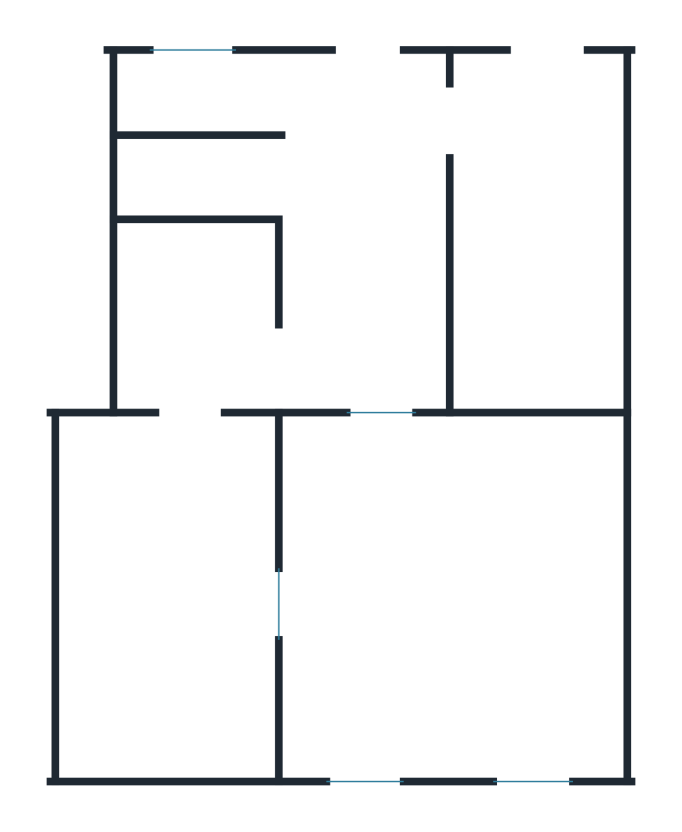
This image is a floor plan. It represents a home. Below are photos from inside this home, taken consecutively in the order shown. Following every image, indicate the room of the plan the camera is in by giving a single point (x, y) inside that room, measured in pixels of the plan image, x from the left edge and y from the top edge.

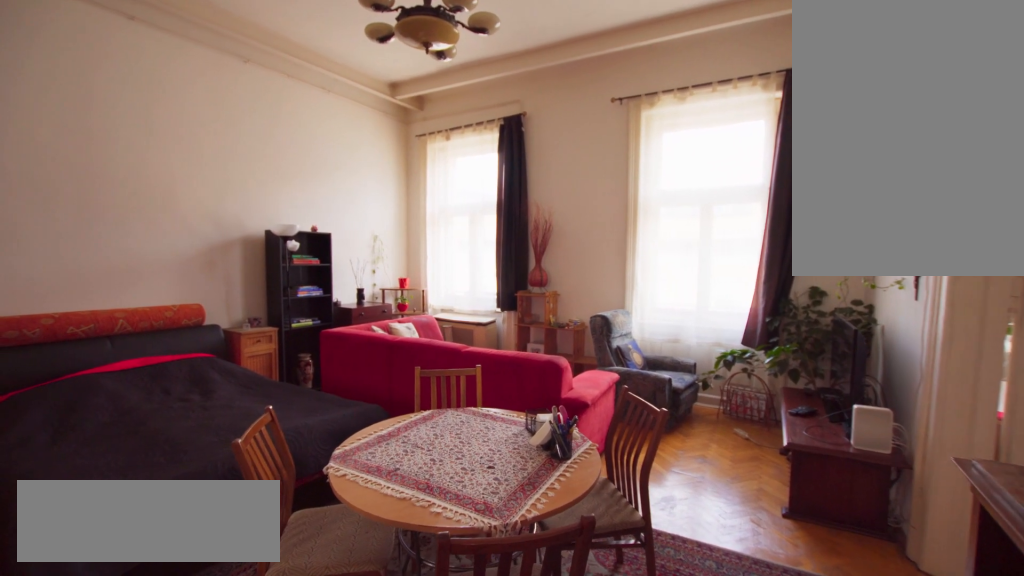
(449, 594)
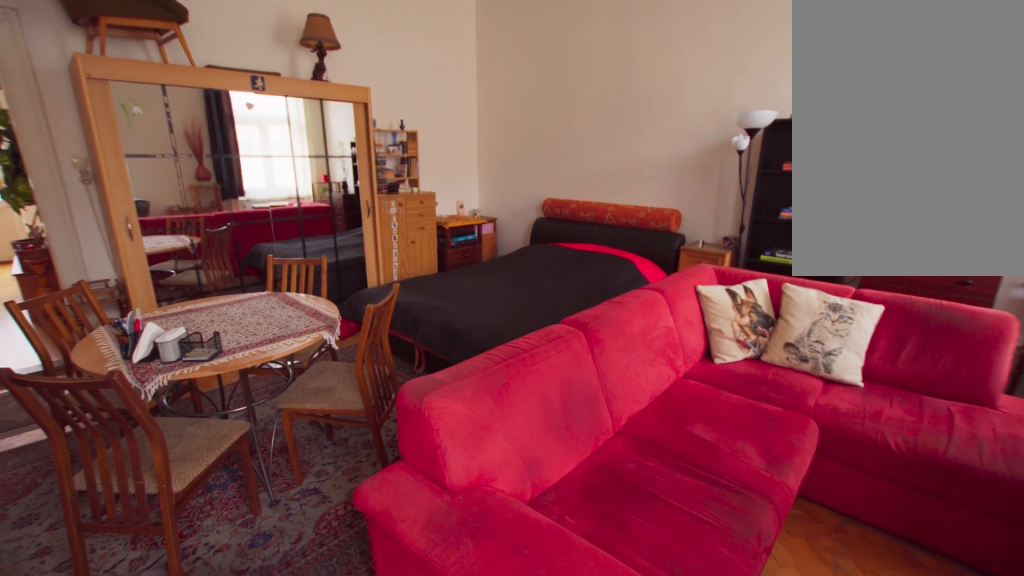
(448, 594)
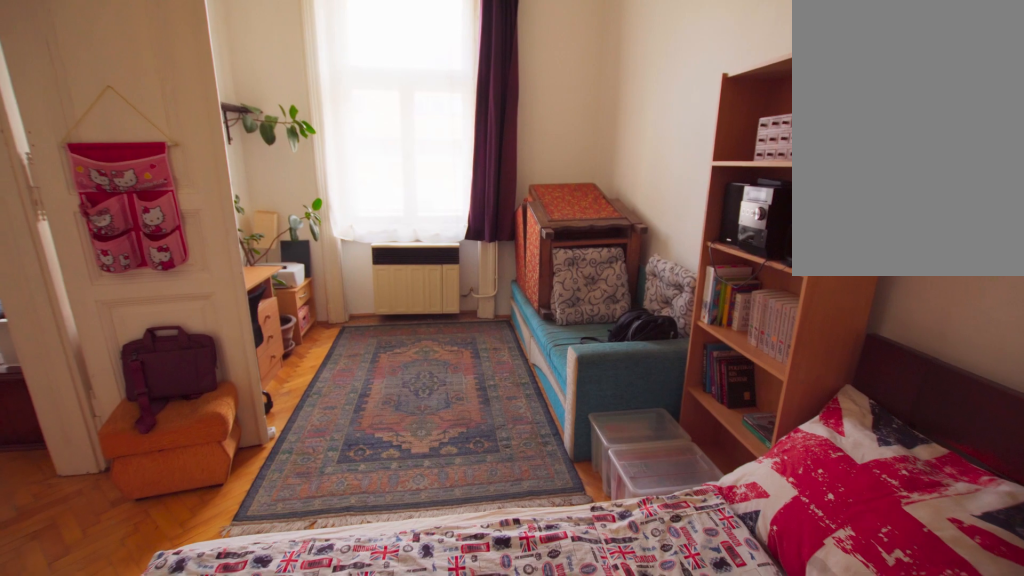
(153, 594)
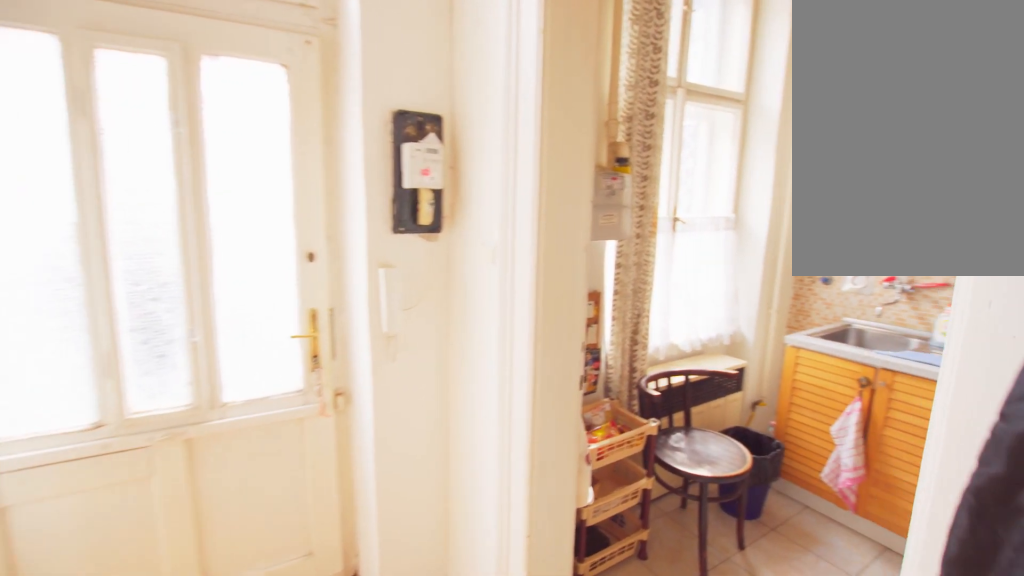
(372, 239)
